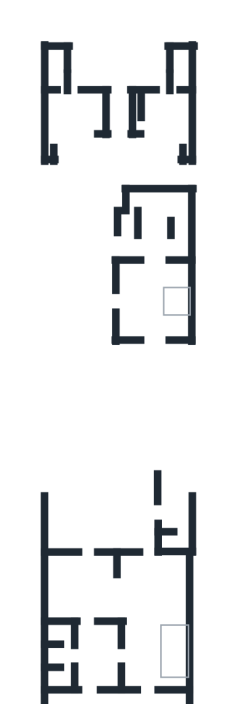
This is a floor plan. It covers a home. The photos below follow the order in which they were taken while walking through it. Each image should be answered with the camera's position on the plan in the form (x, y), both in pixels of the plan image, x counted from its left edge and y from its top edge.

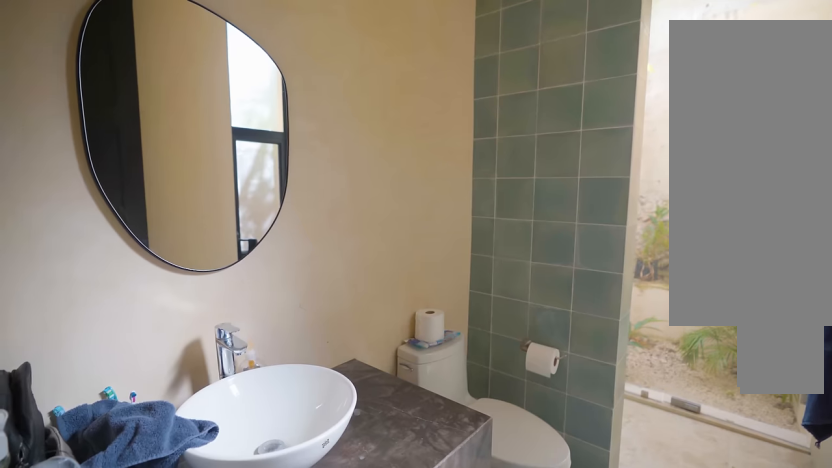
(60, 77)
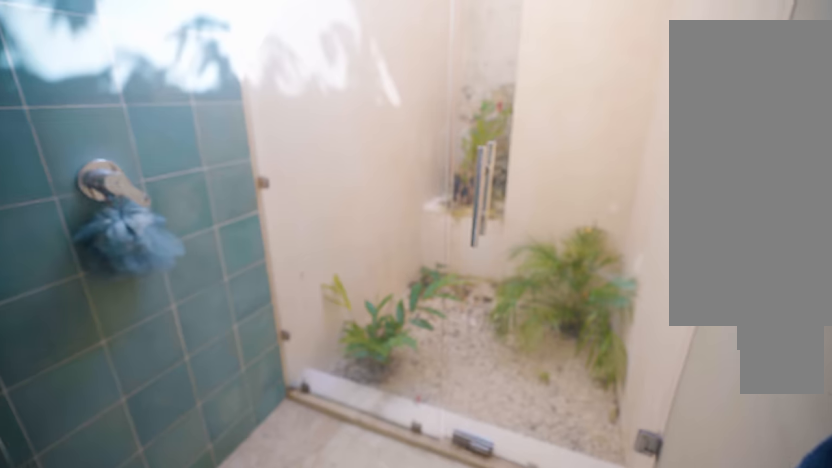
(60, 77)
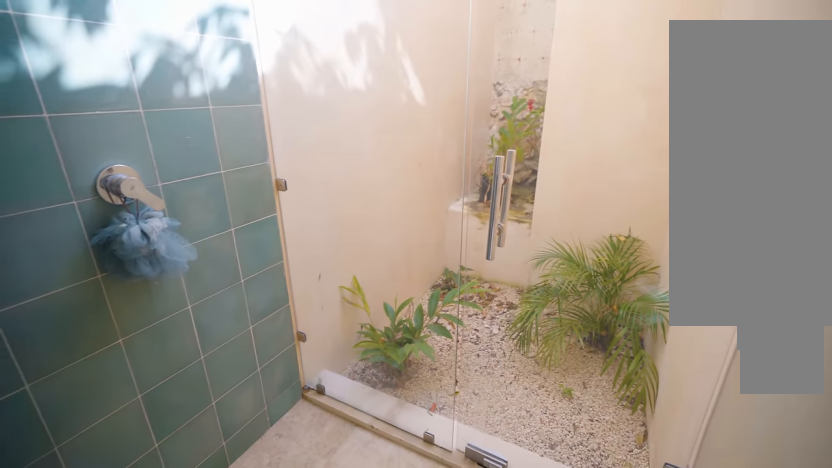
(60, 77)
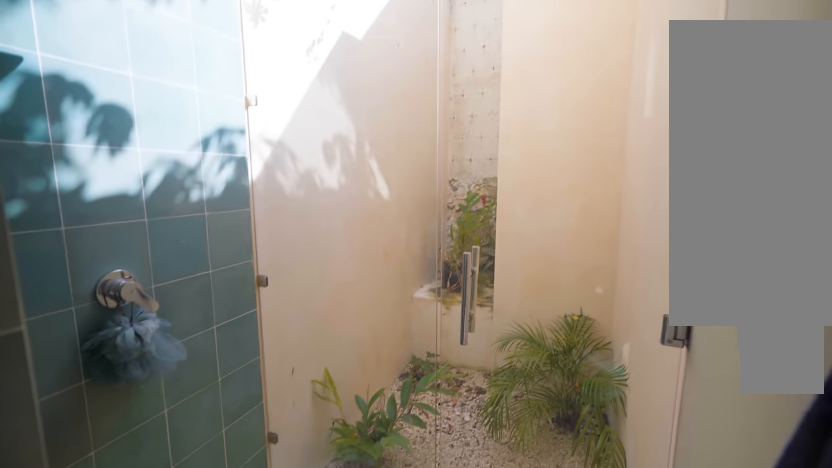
(57, 69)
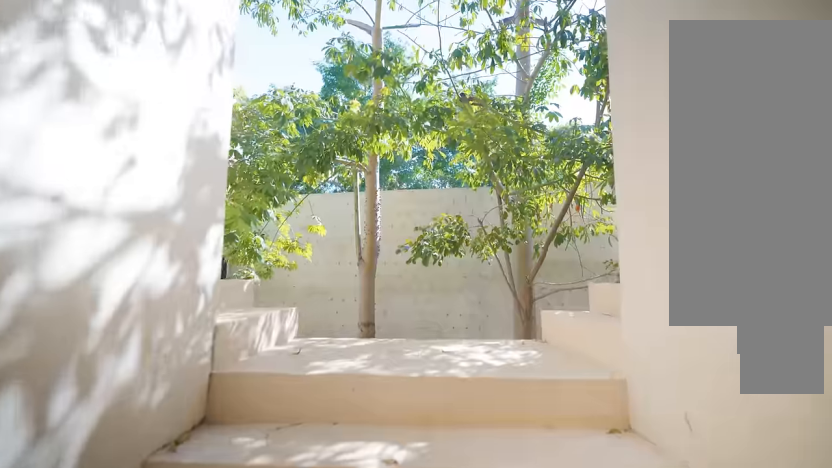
(119, 112)
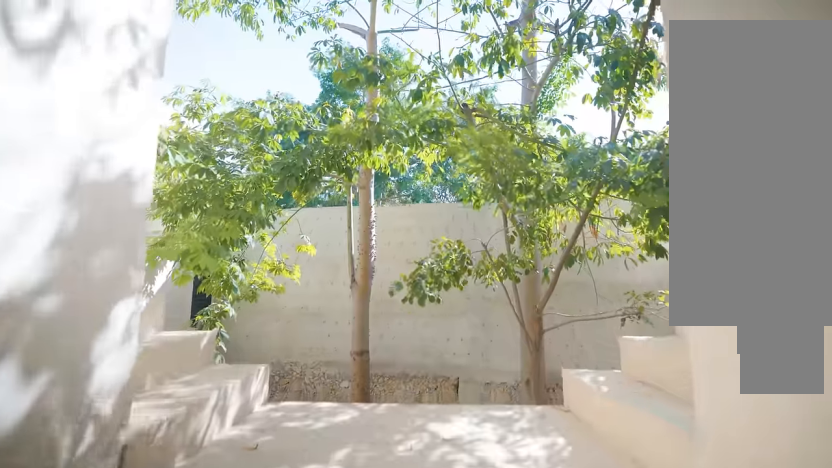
(117, 108)
